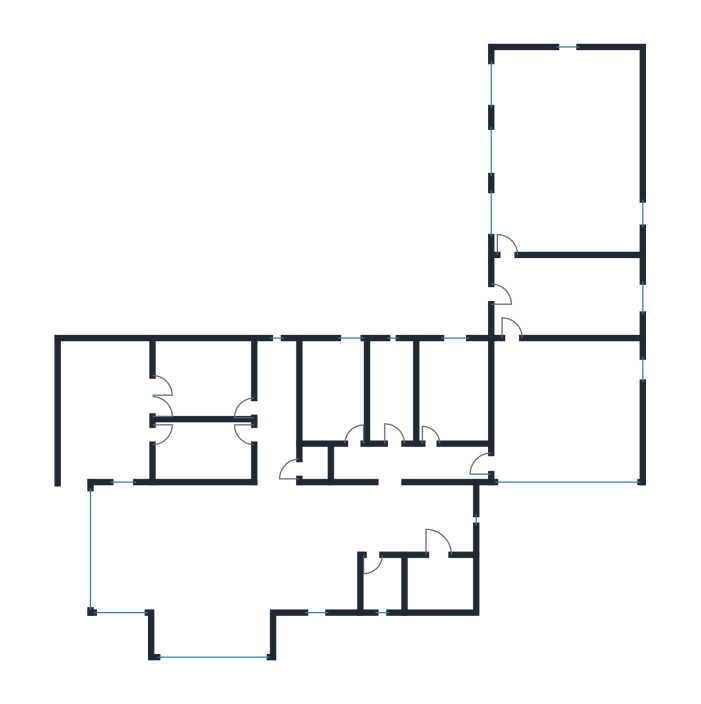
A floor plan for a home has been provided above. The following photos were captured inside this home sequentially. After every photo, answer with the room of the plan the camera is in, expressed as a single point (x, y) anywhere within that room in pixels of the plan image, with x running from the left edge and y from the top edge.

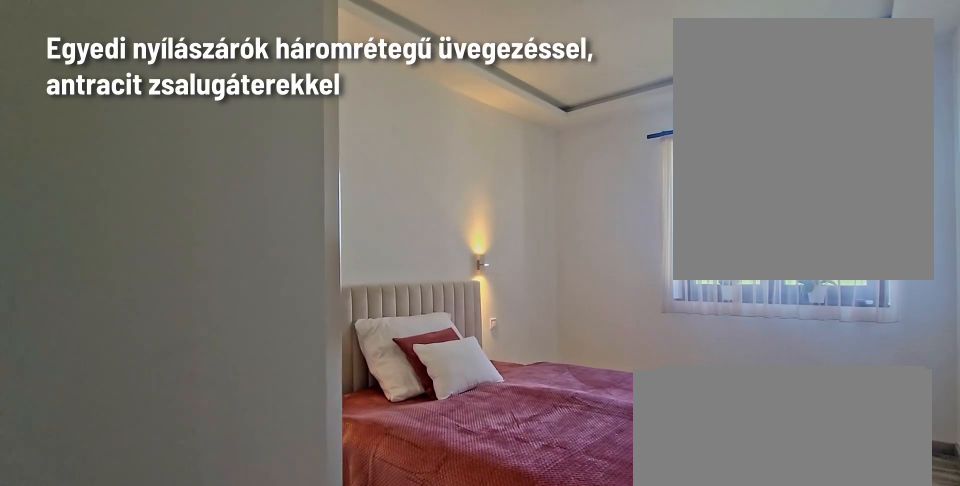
(337, 394)
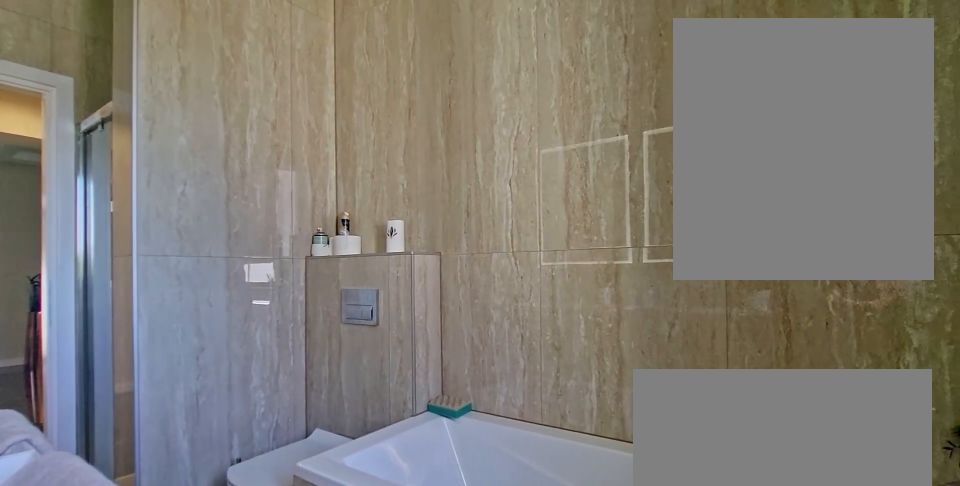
(392, 394)
